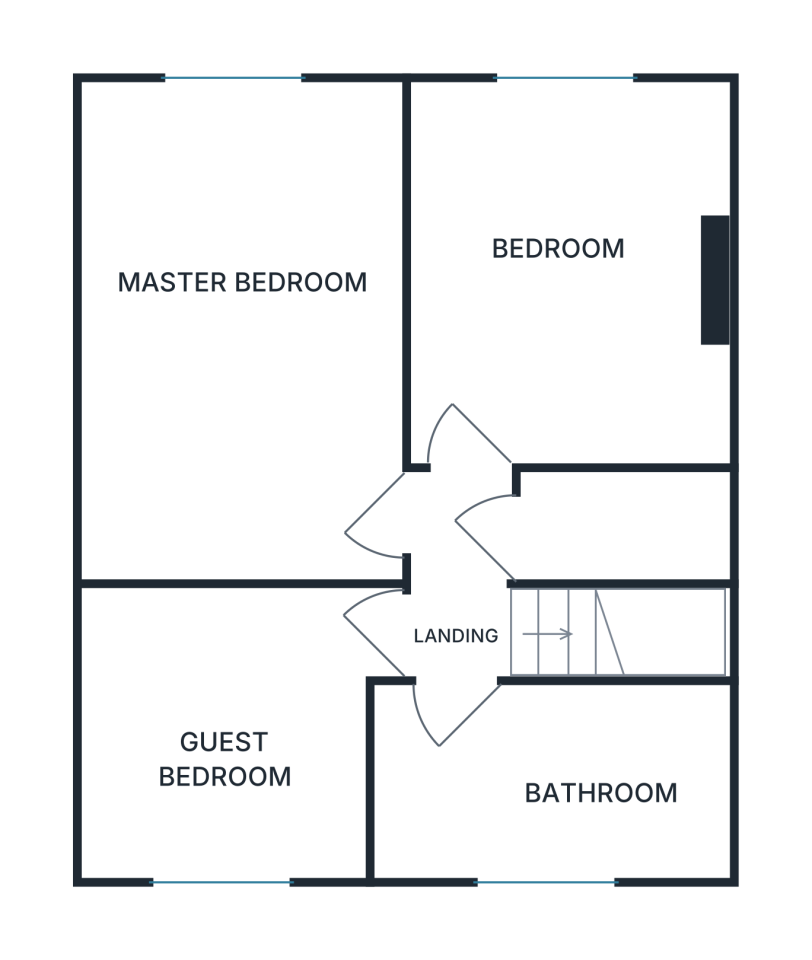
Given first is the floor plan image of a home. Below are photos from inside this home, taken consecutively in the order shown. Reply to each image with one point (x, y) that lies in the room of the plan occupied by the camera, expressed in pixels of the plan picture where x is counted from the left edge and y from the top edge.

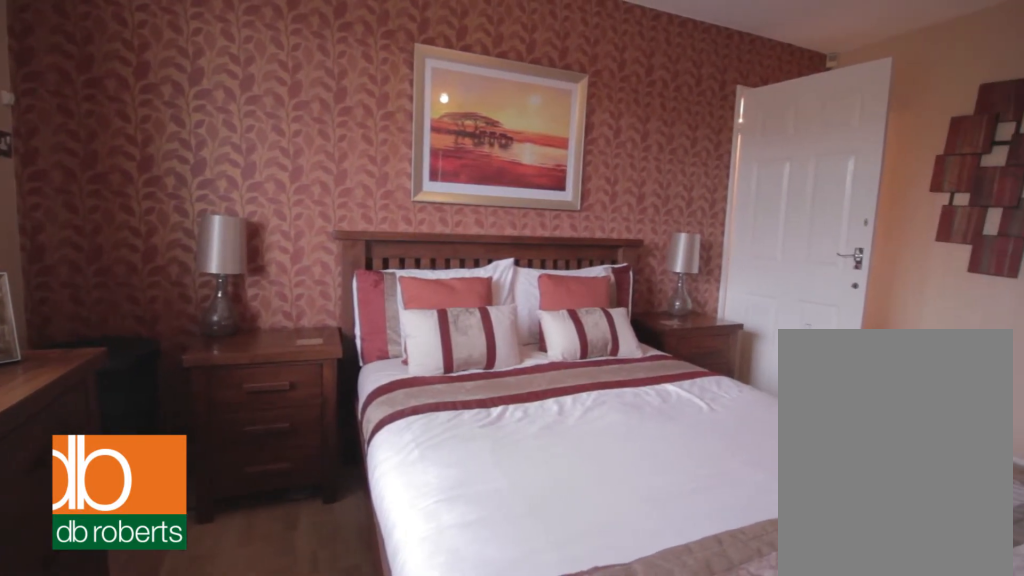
(242, 334)
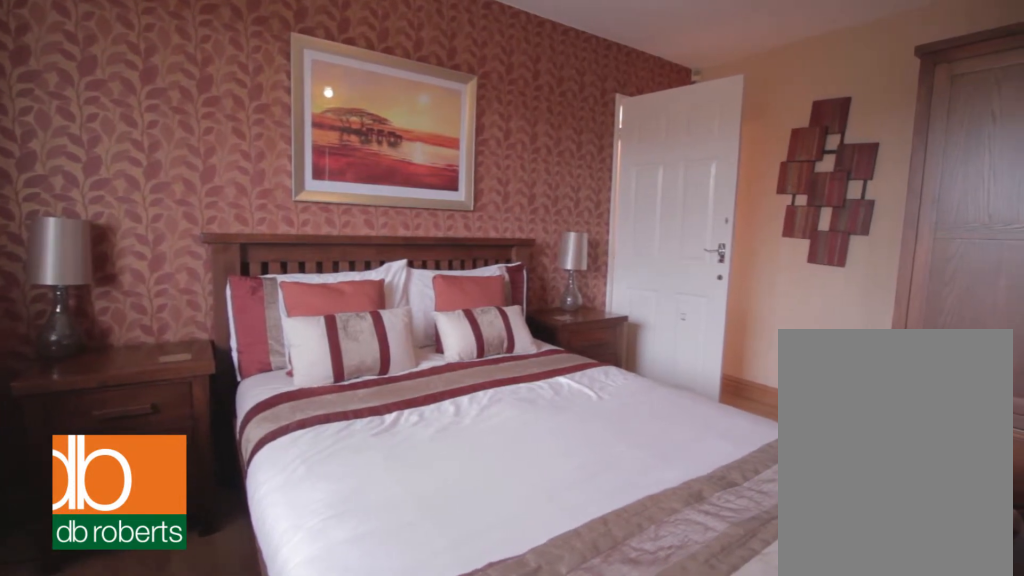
(242, 334)
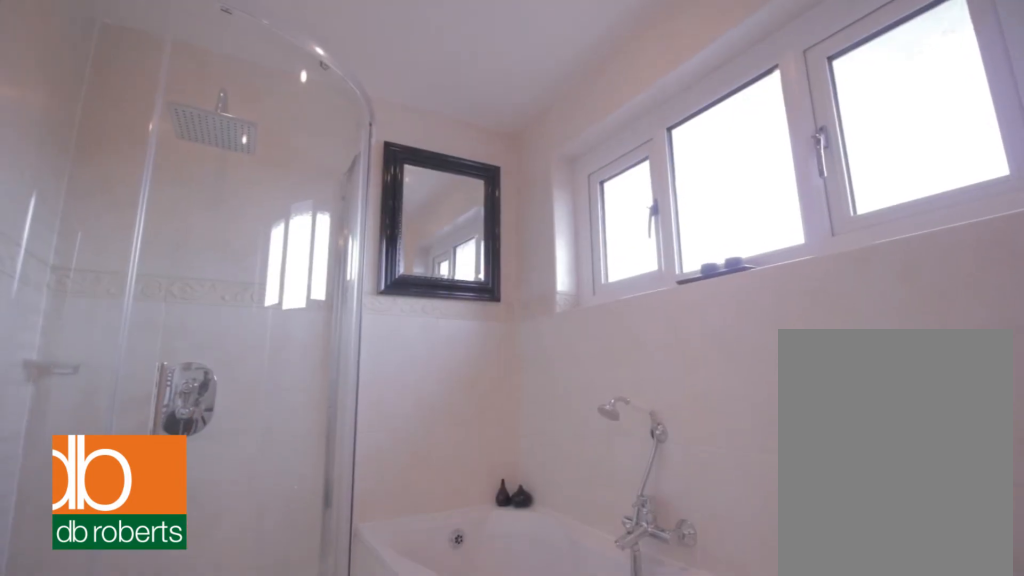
(549, 779)
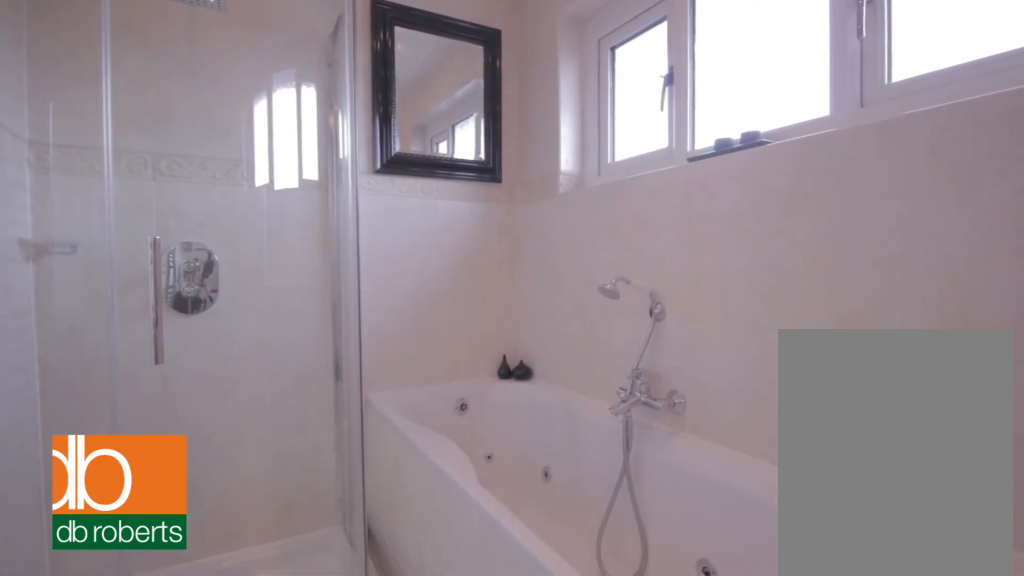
(549, 779)
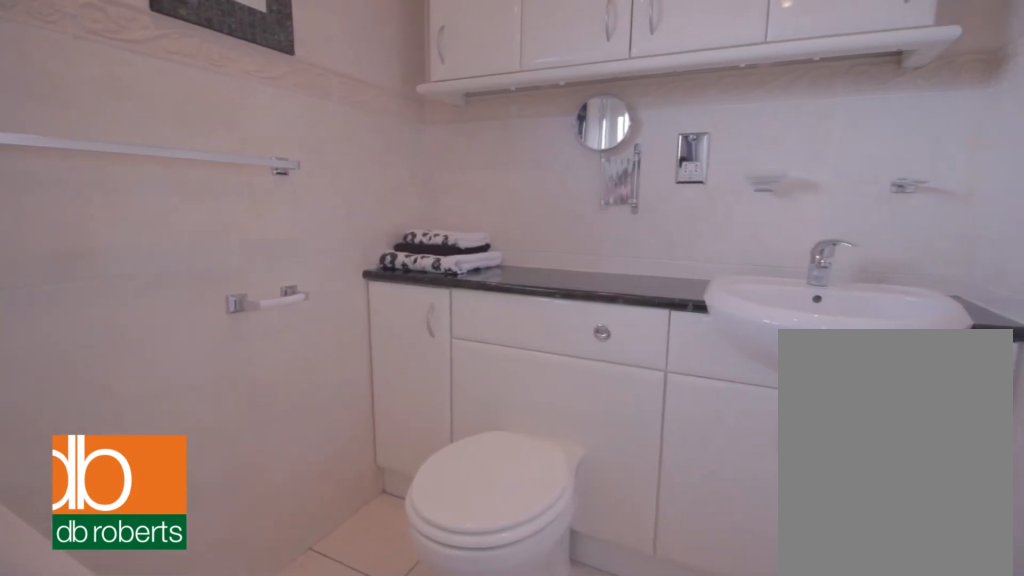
(549, 779)
